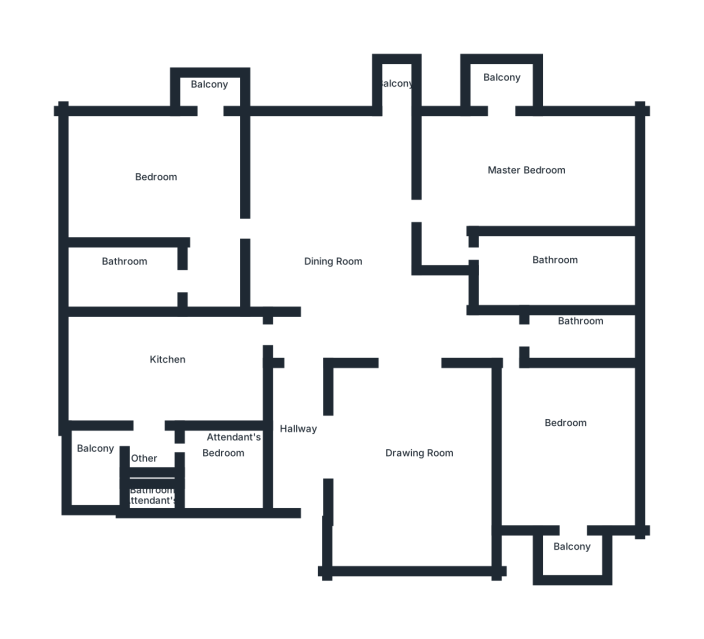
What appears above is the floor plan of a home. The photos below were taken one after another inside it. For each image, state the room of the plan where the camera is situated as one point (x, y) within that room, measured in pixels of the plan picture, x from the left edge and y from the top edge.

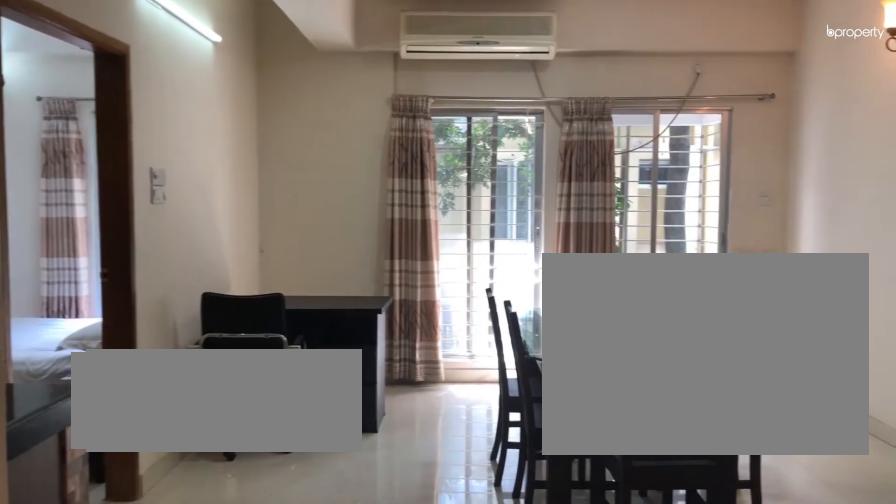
(332, 216)
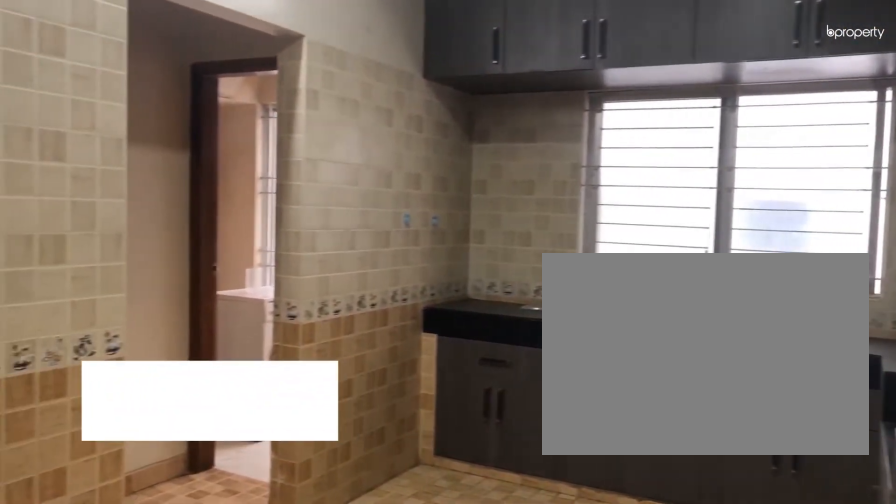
(170, 374)
